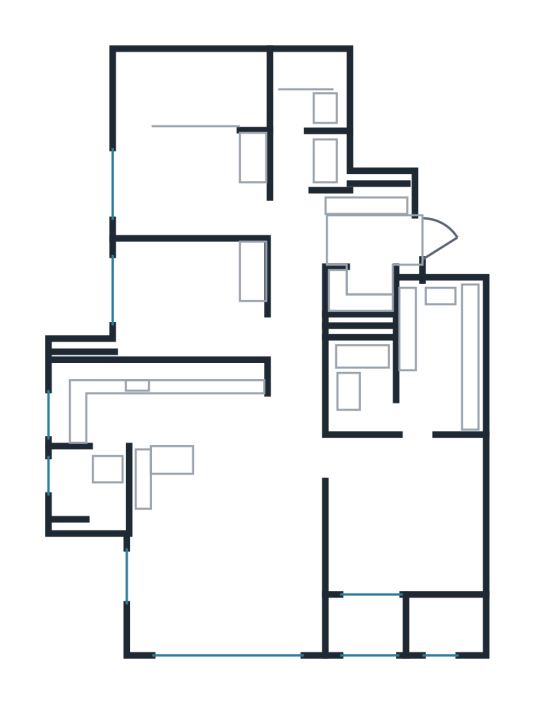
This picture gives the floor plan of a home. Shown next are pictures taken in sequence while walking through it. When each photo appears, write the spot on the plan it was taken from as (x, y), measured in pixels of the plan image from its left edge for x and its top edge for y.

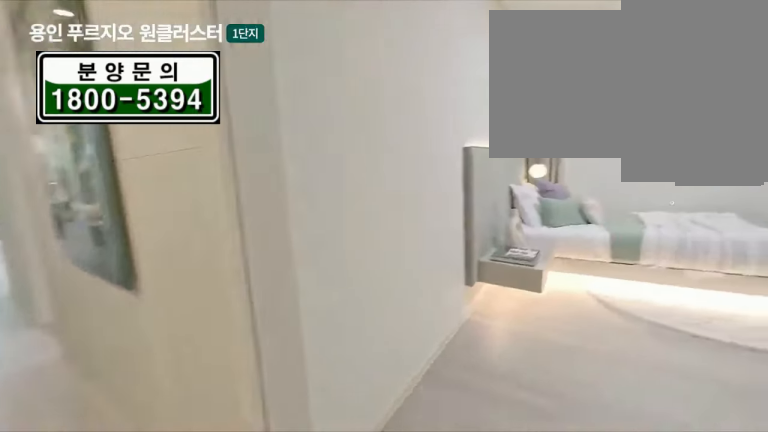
(201, 157)
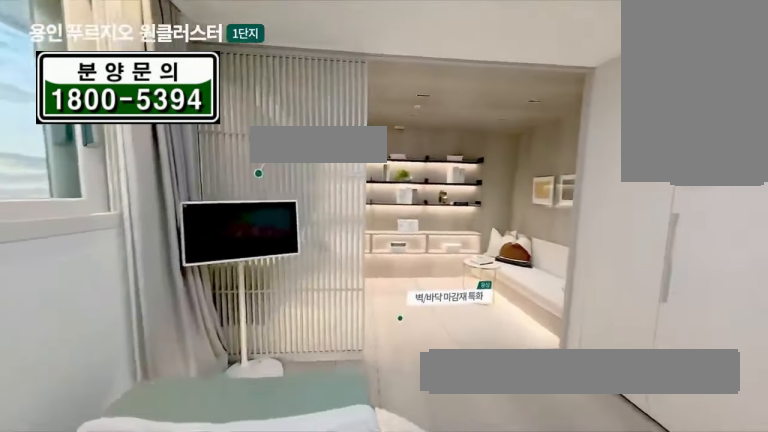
(187, 165)
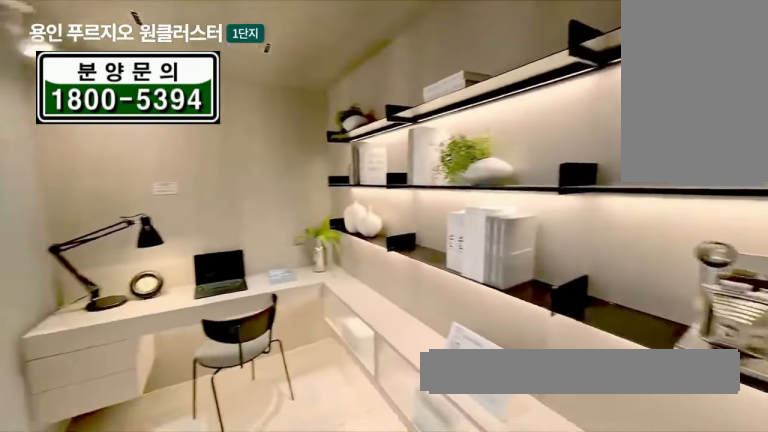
(195, 155)
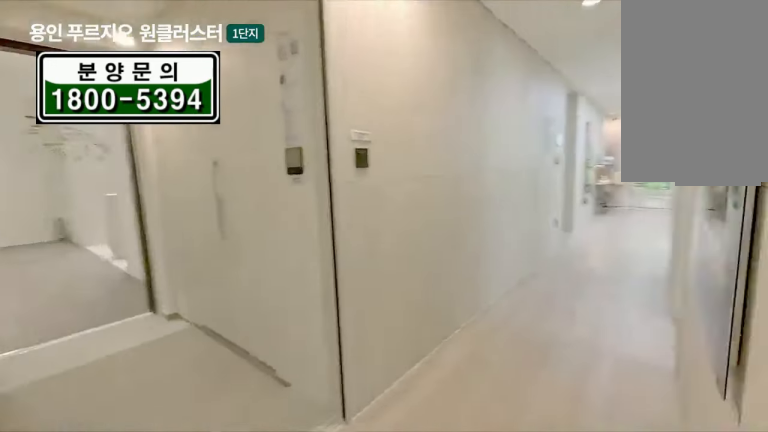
(192, 178)
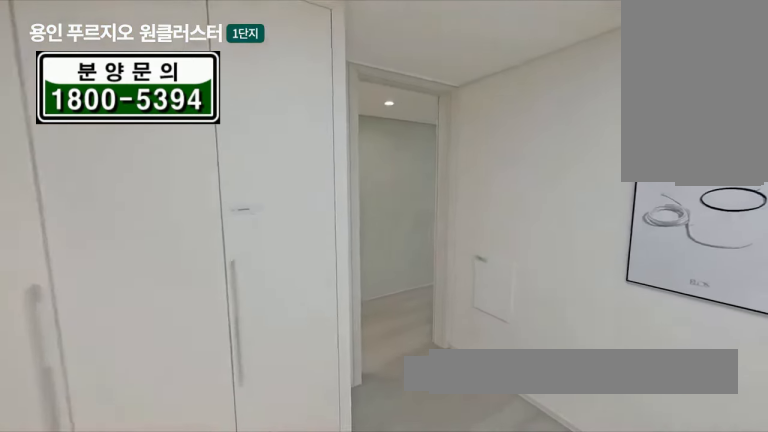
(193, 302)
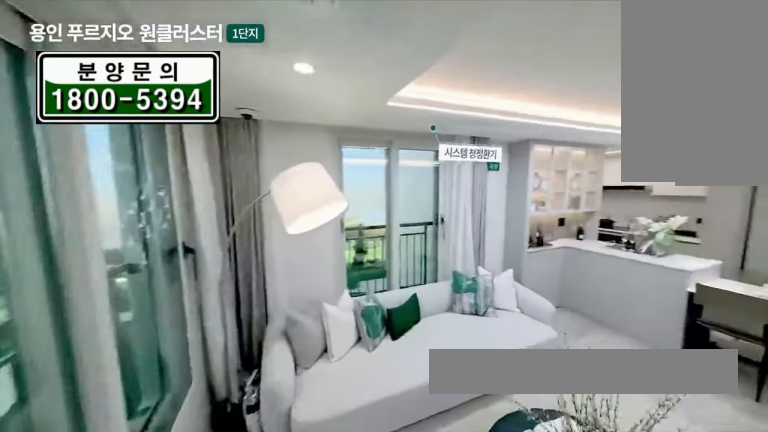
(226, 566)
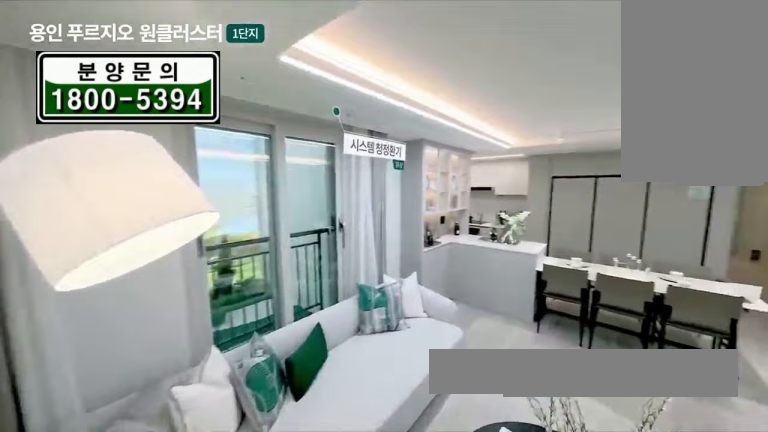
(225, 569)
